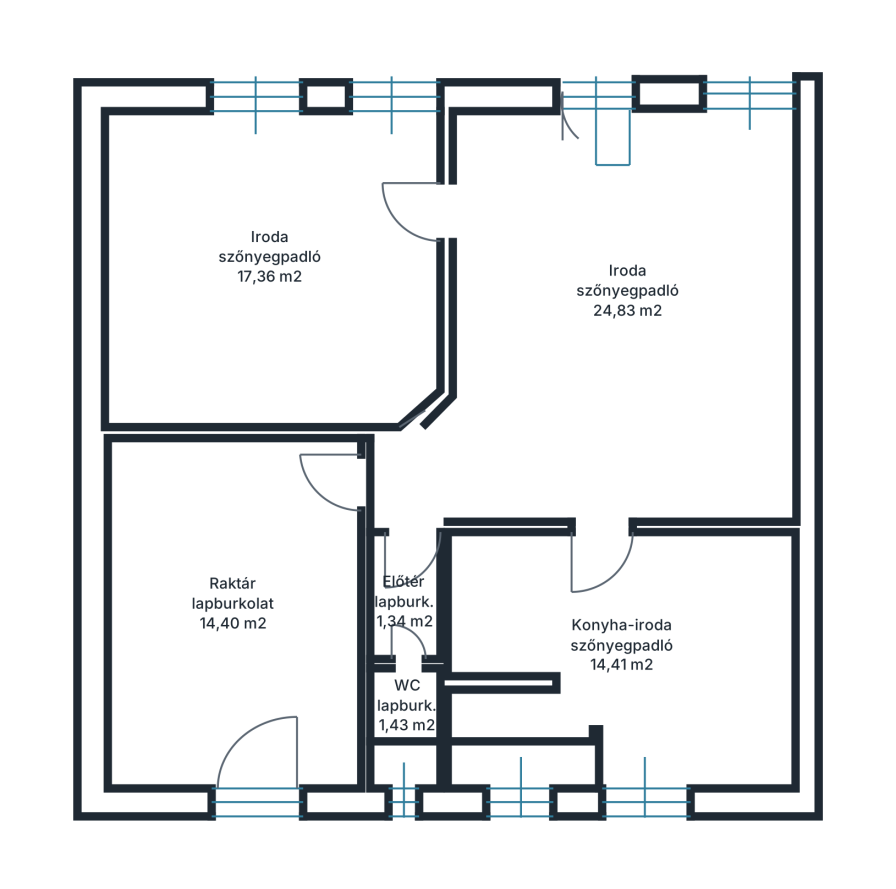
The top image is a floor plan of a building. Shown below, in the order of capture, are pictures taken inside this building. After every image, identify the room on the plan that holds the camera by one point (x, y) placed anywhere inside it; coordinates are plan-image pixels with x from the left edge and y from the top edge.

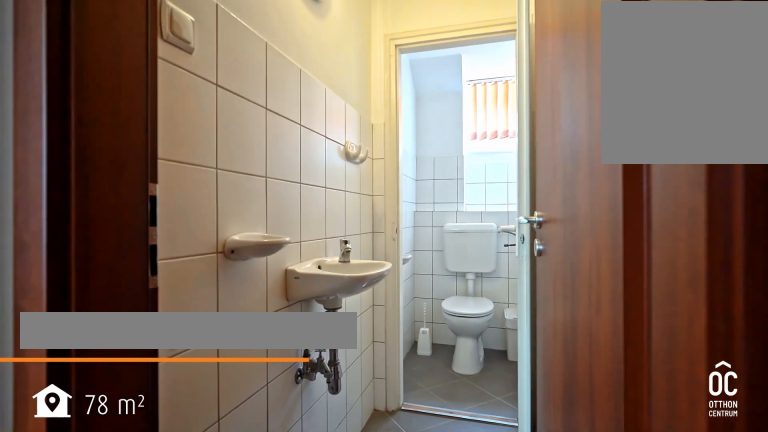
(404, 599)
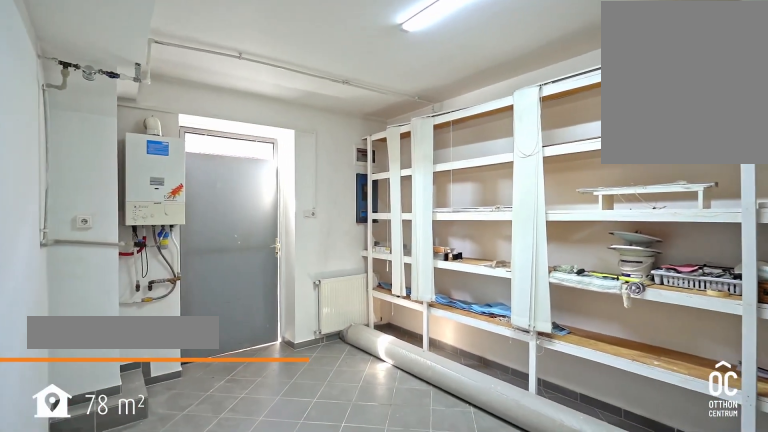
(240, 611)
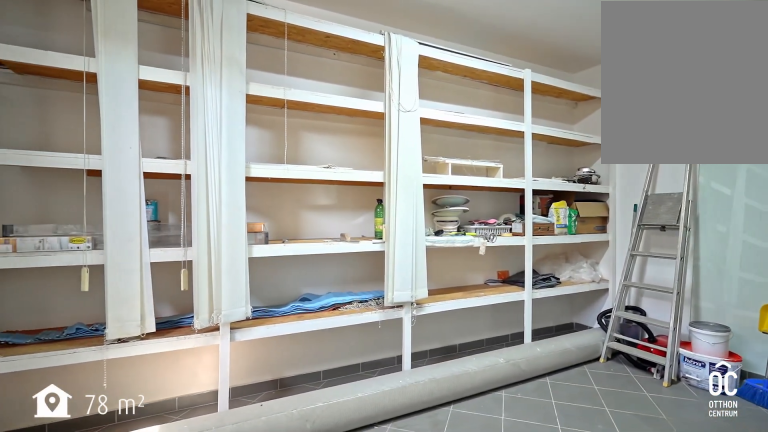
(240, 611)
